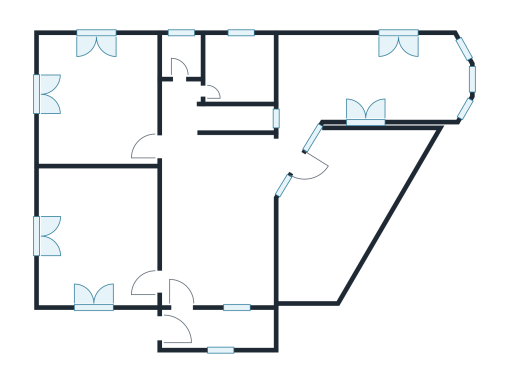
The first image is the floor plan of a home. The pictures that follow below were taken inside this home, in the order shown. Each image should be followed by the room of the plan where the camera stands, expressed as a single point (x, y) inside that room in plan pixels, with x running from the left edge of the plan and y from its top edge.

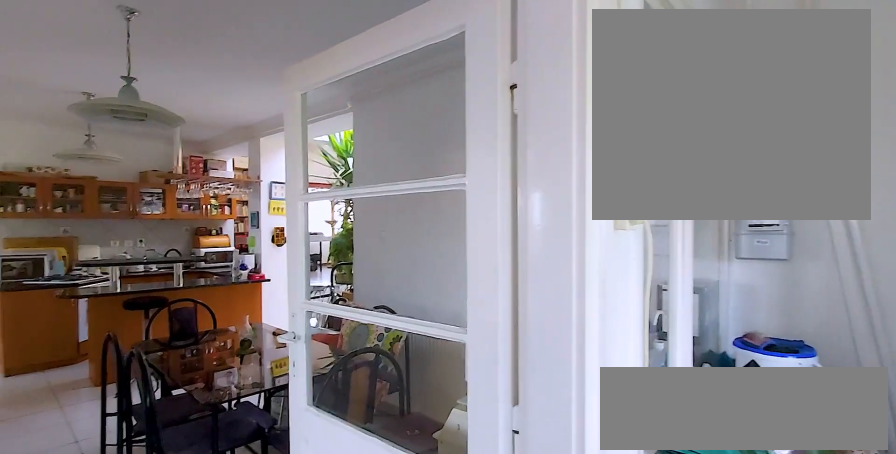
(218, 332)
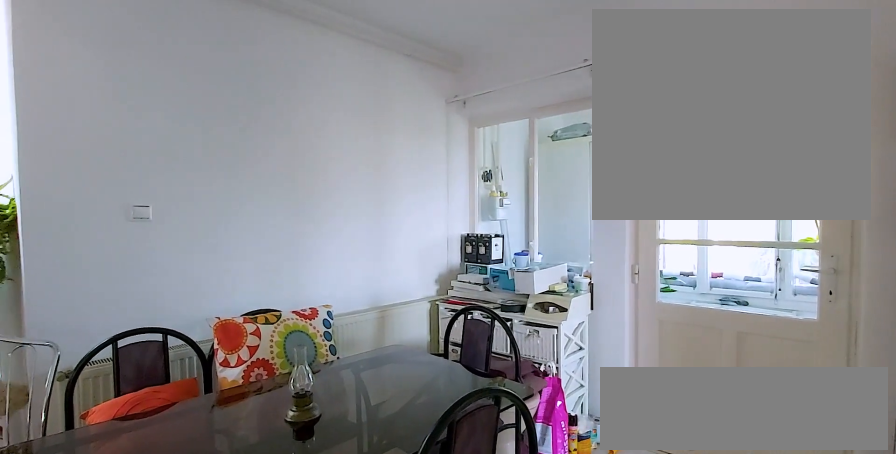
(218, 227)
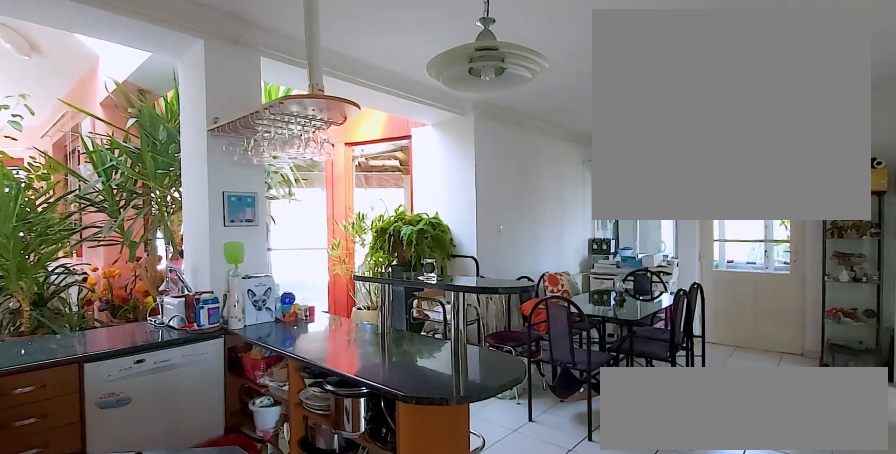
(218, 227)
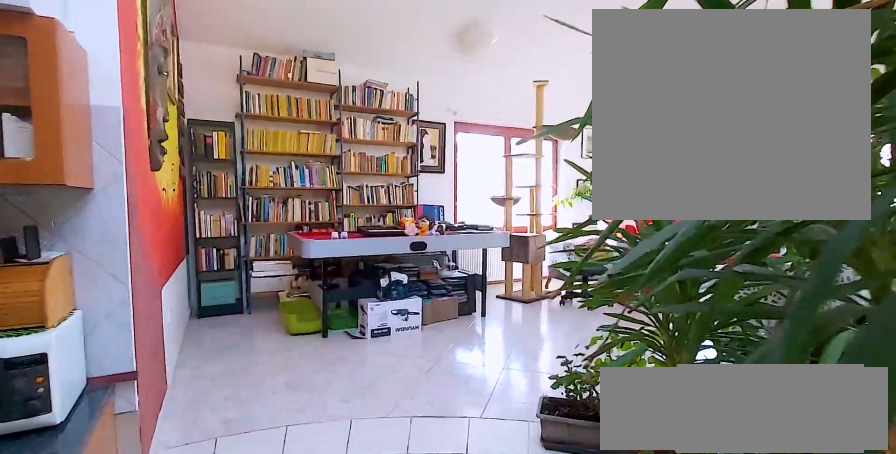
(378, 79)
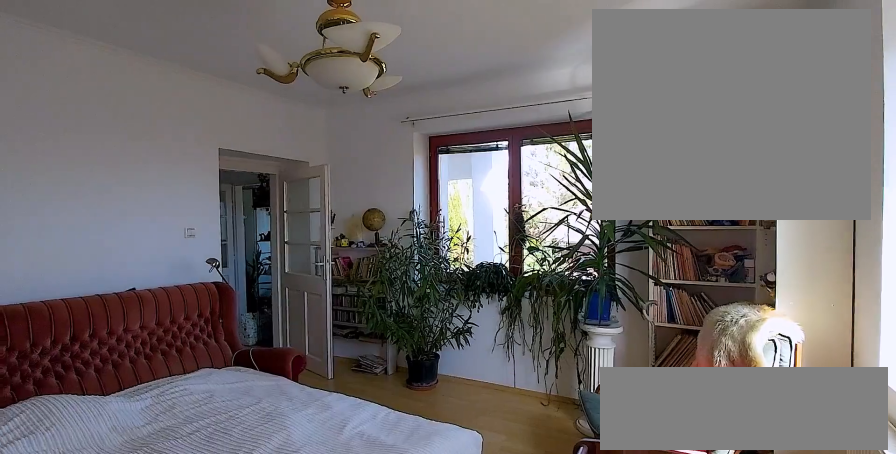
(100, 241)
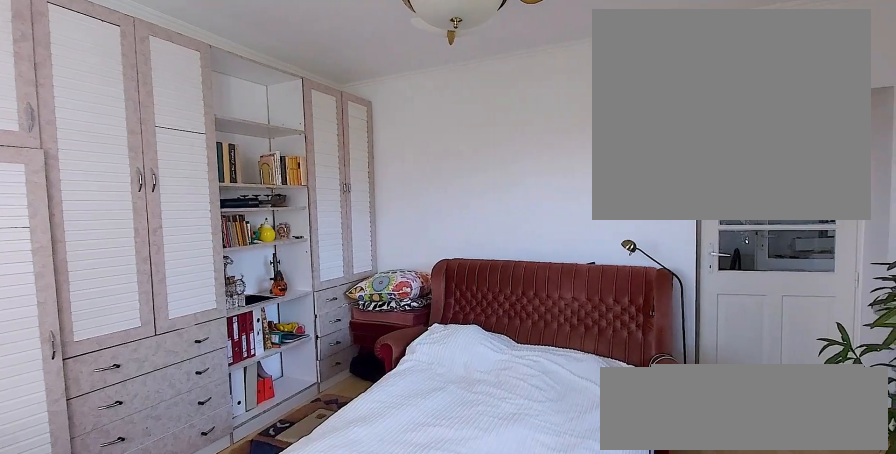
(100, 241)
